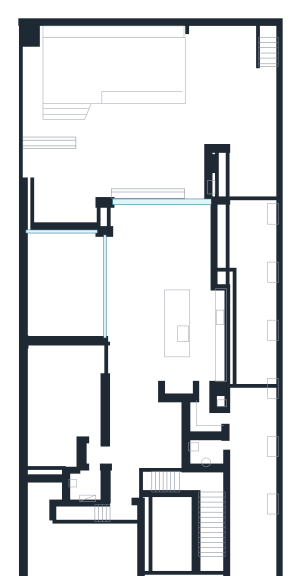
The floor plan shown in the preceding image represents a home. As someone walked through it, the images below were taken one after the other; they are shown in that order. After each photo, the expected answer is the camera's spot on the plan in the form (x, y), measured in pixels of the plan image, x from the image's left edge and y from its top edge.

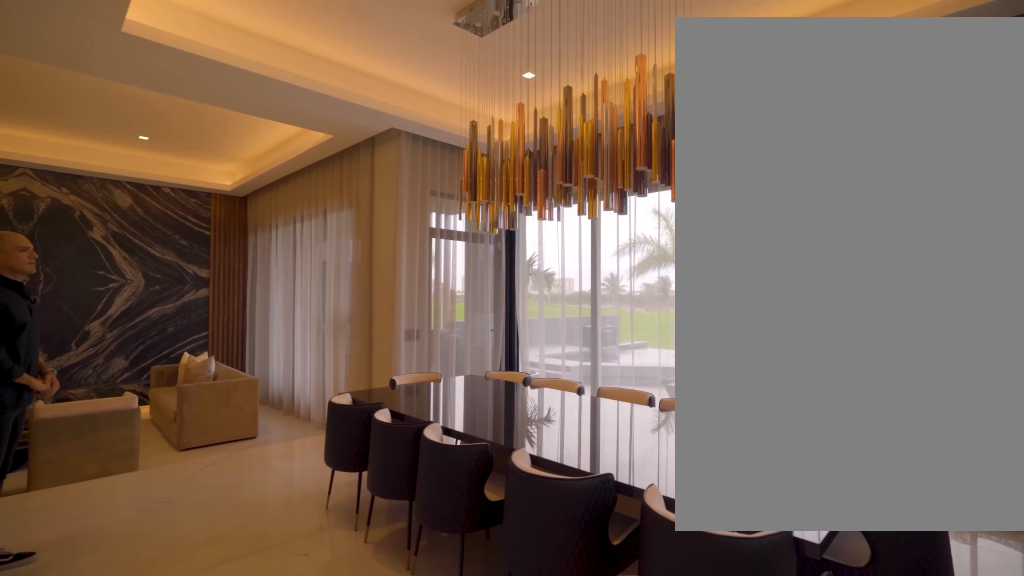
(173, 274)
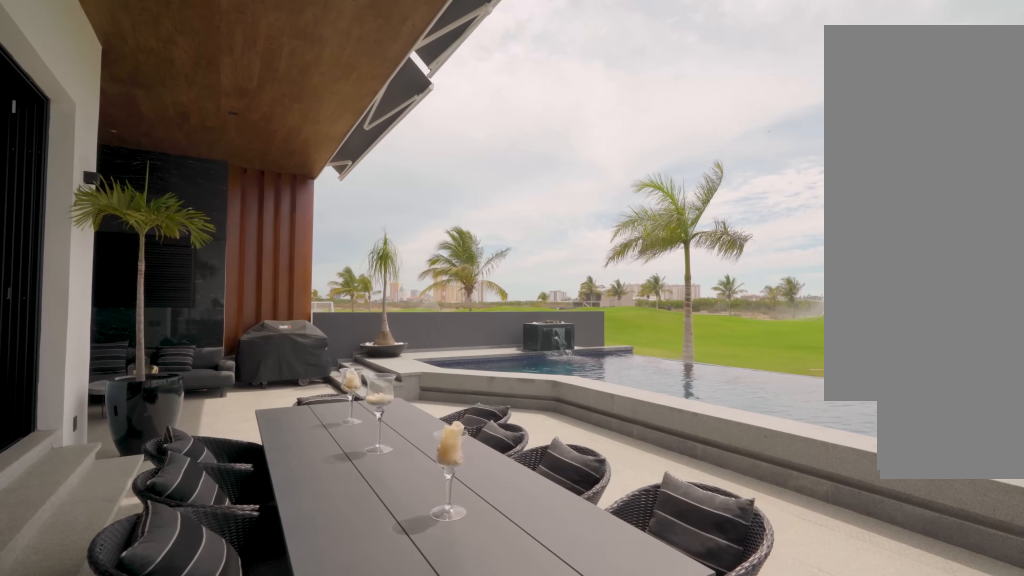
(197, 156)
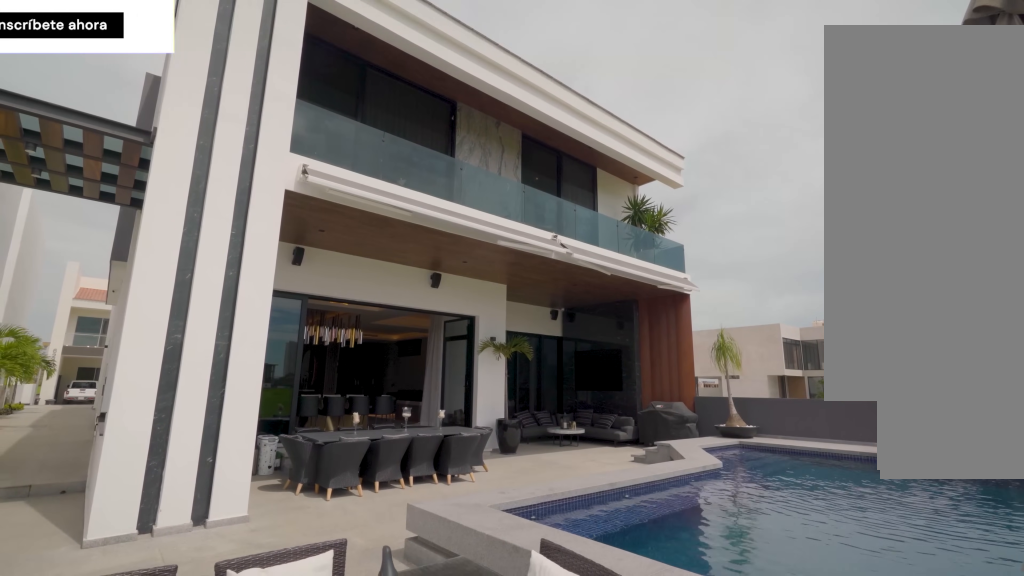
(238, 75)
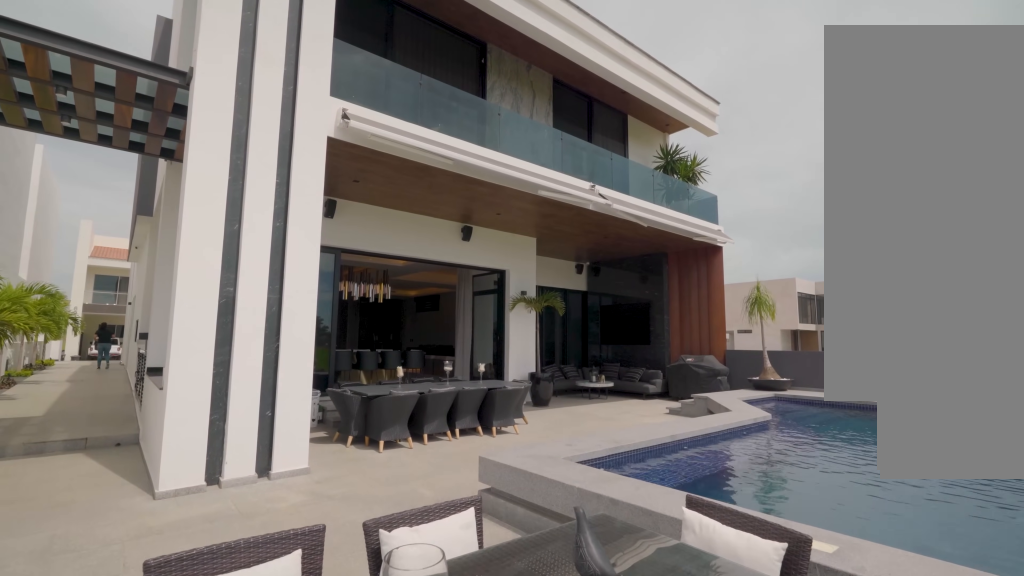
(238, 75)
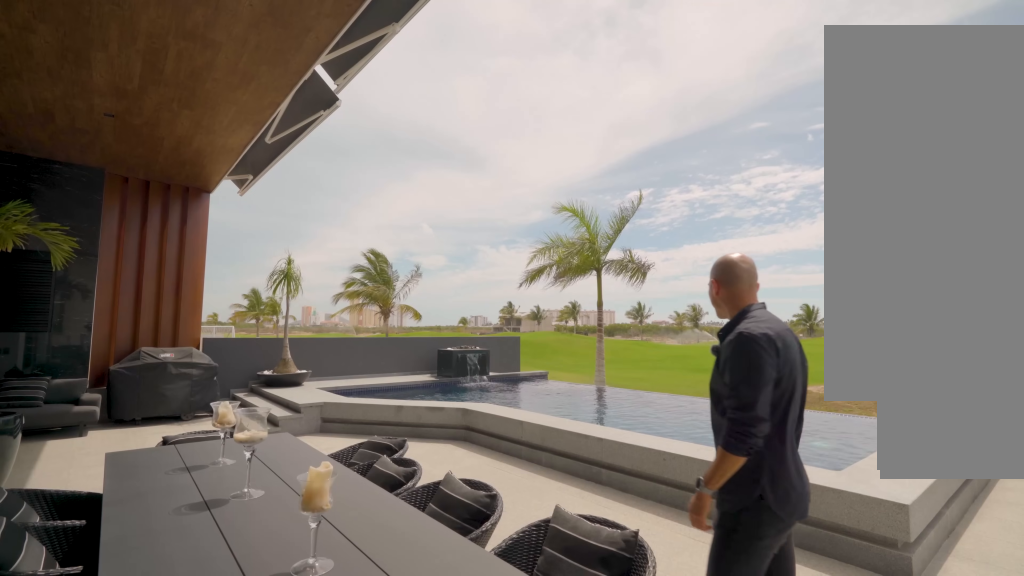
(189, 178)
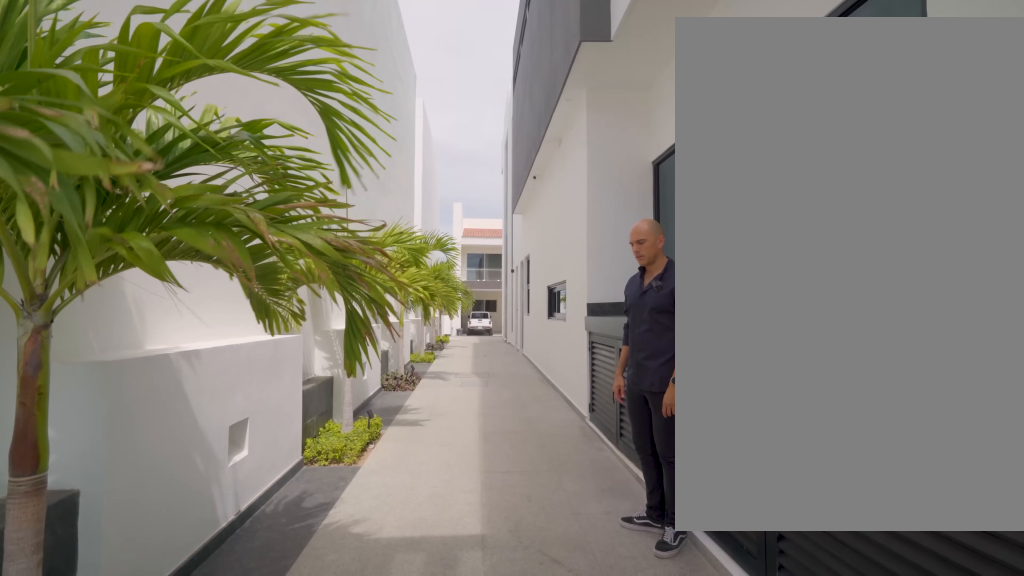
(255, 247)
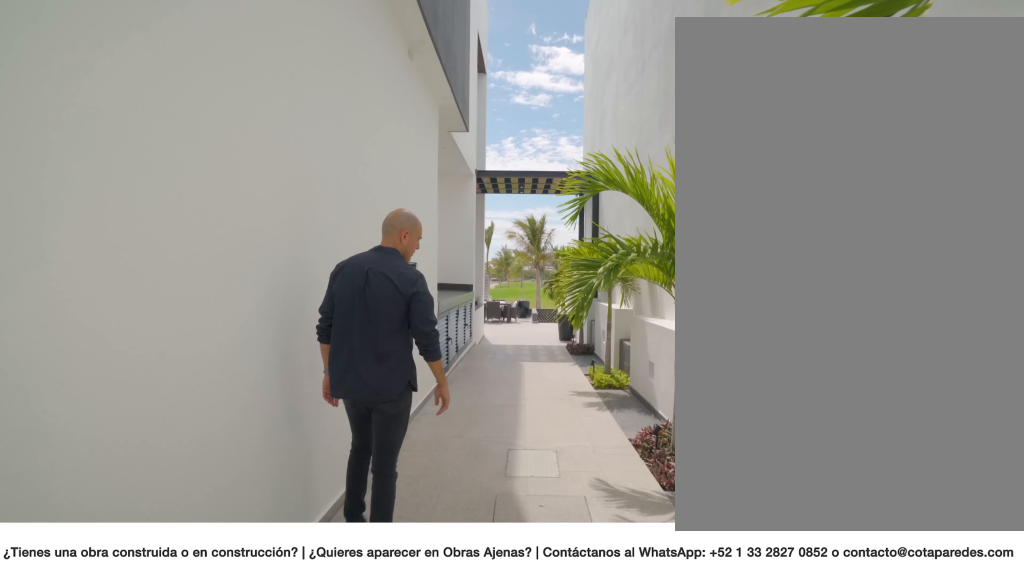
(254, 419)
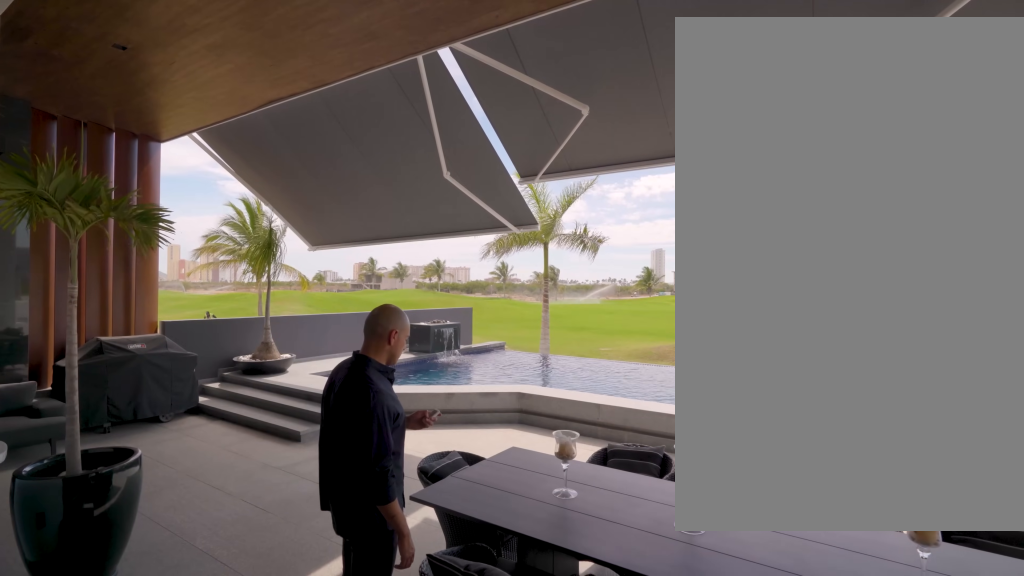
(150, 200)
